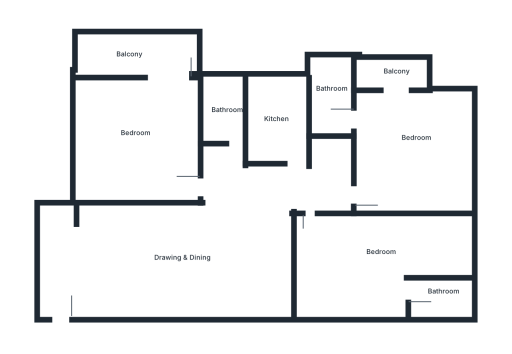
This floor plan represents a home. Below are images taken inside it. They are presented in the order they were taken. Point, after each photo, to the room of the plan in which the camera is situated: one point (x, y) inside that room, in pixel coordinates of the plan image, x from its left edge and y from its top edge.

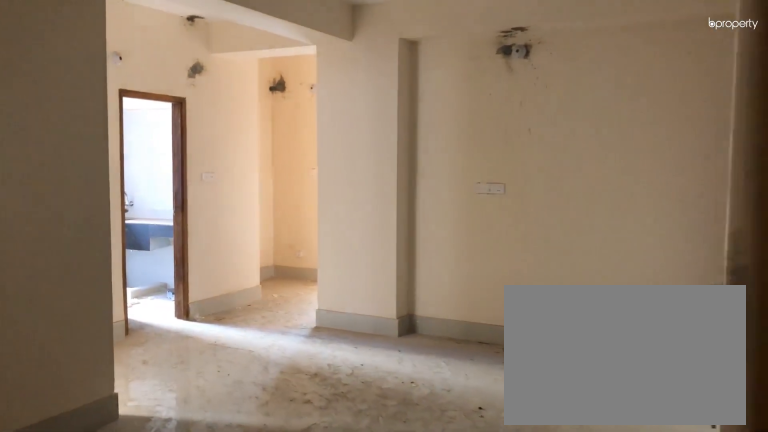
(60, 312)
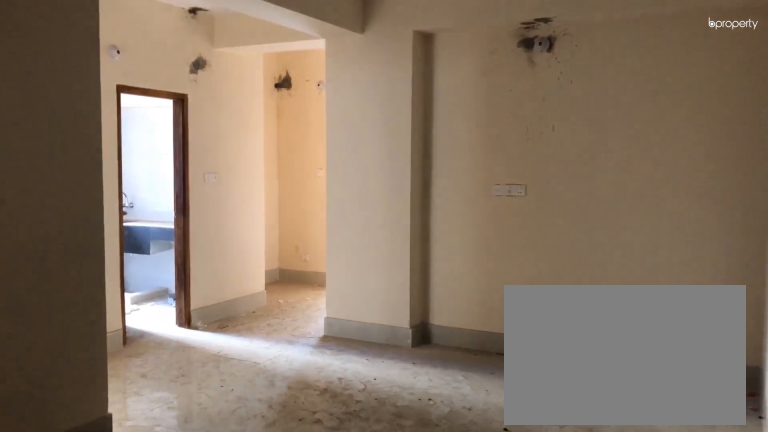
(60, 312)
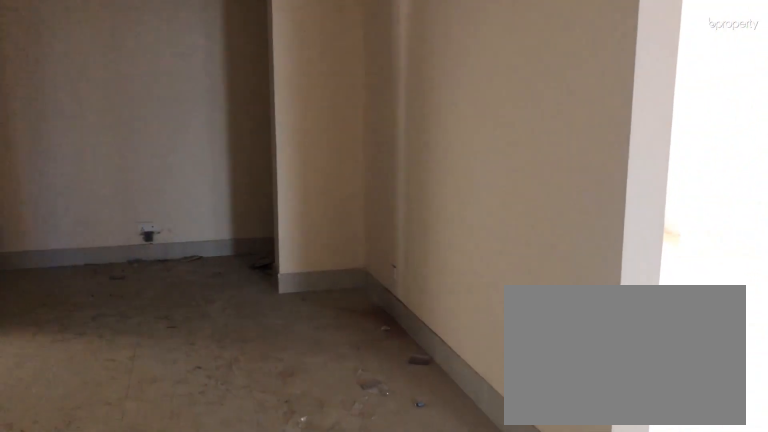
(165, 254)
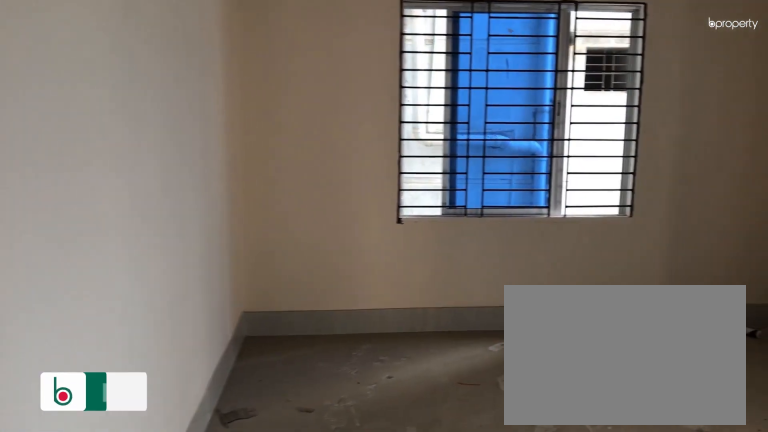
(138, 137)
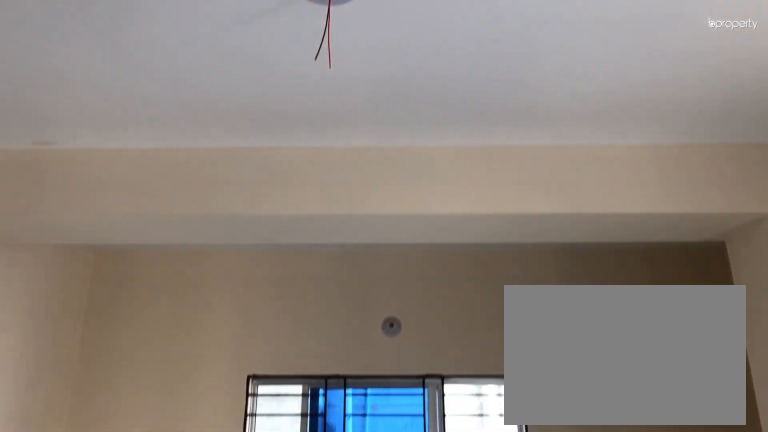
(138, 137)
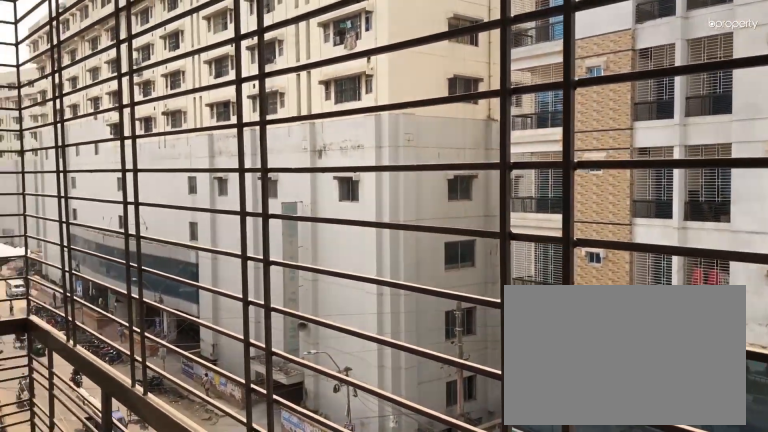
(136, 55)
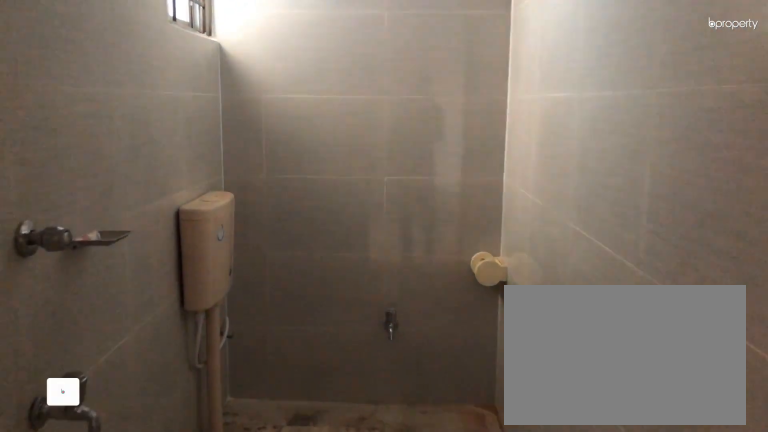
(228, 140)
